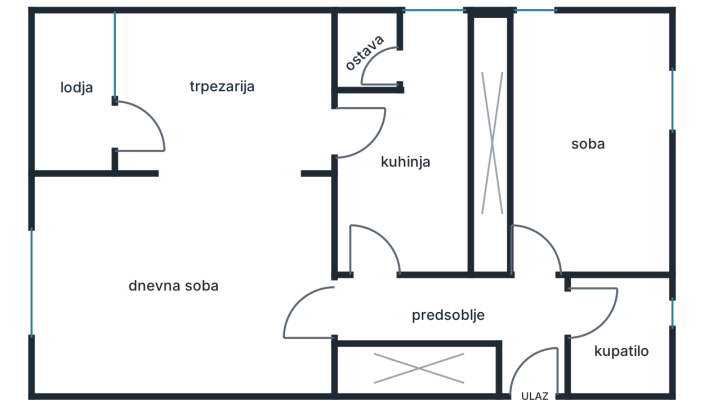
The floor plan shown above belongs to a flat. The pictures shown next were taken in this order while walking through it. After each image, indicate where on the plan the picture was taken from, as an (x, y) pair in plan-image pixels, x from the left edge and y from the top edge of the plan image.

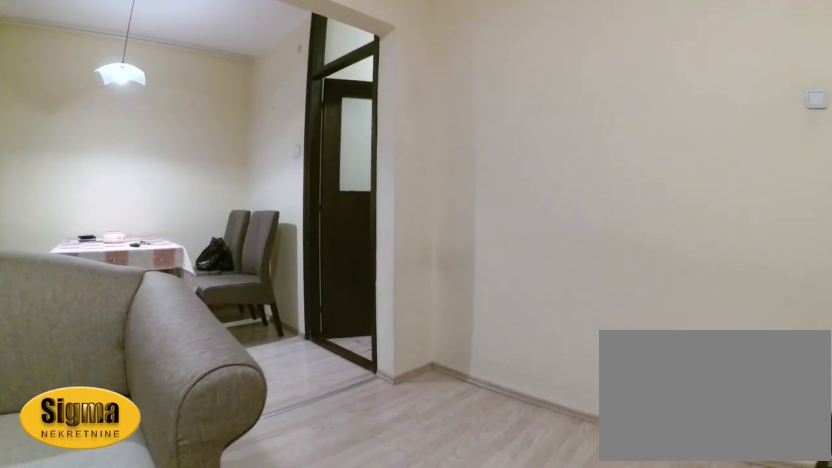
(161, 289)
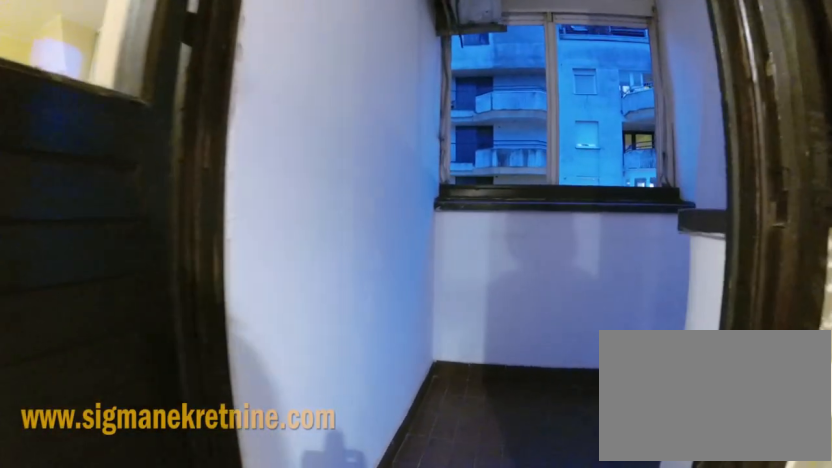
(163, 126)
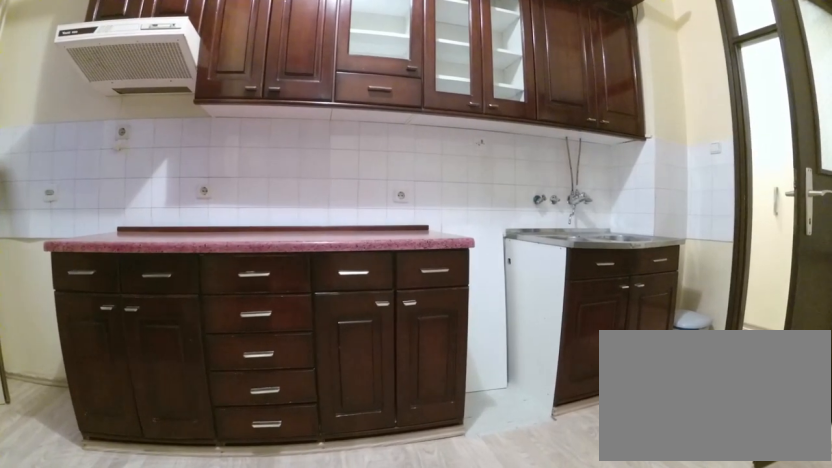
(347, 125)
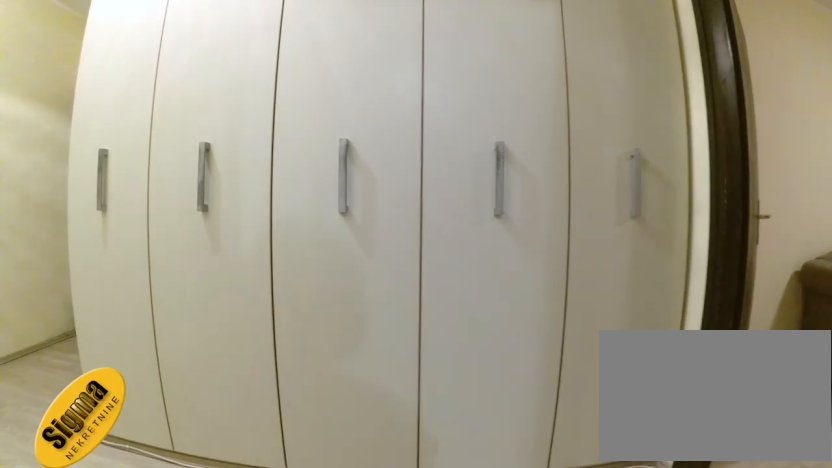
(377, 247)
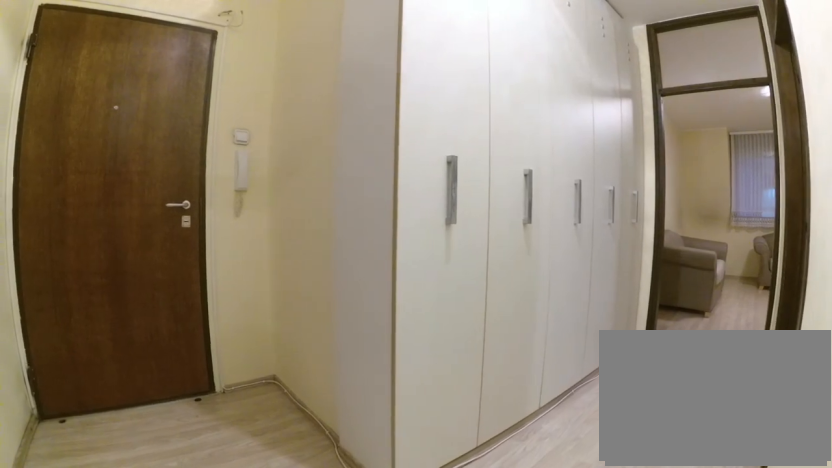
(545, 292)
